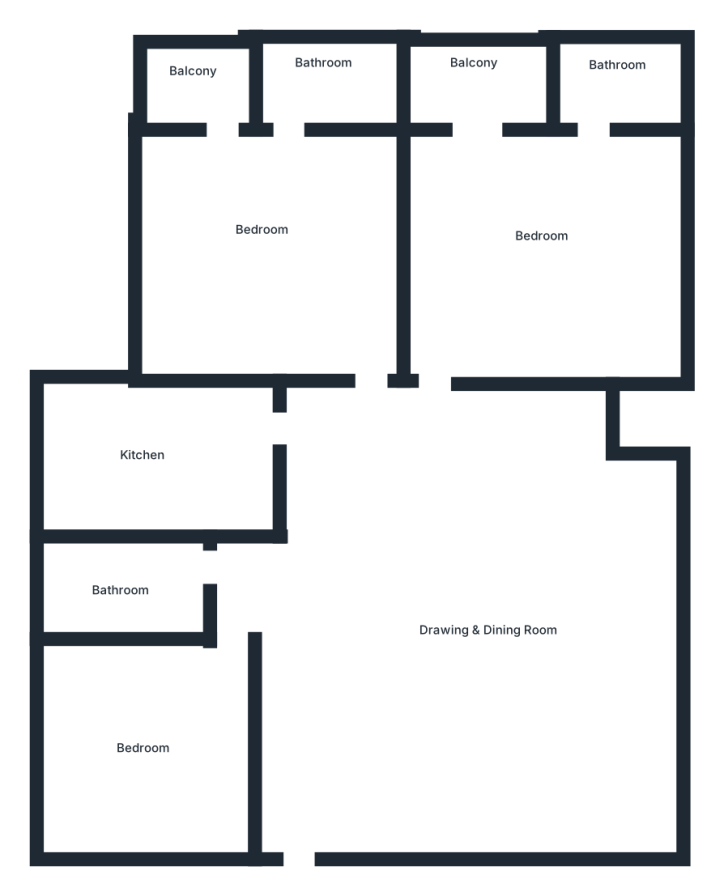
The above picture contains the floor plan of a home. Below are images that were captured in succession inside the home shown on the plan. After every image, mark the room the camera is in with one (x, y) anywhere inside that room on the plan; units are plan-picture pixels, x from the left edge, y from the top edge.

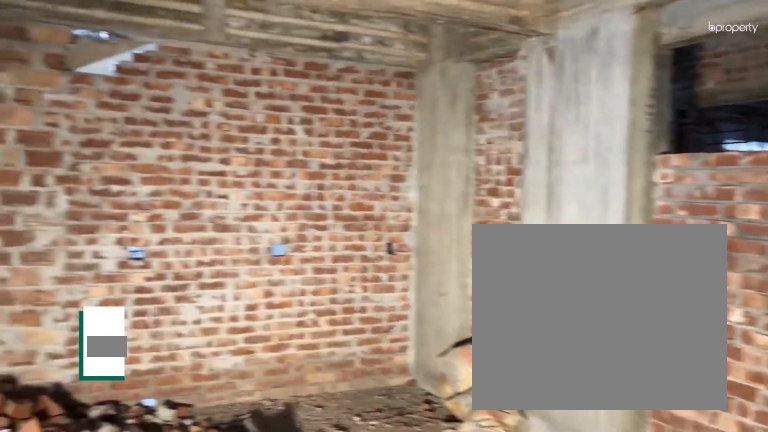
(488, 628)
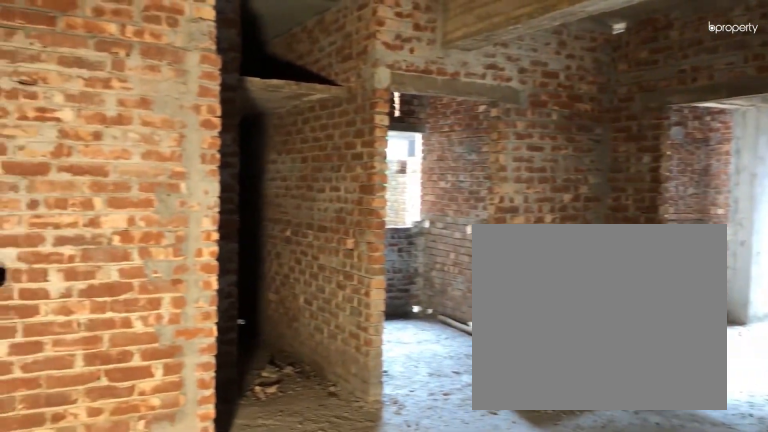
(489, 627)
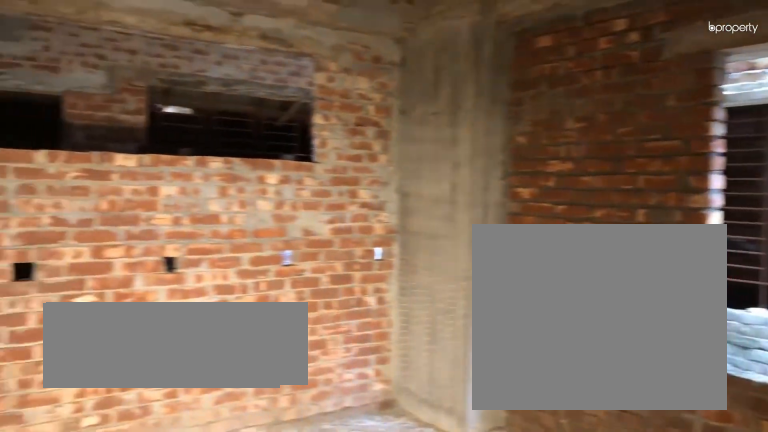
(126, 747)
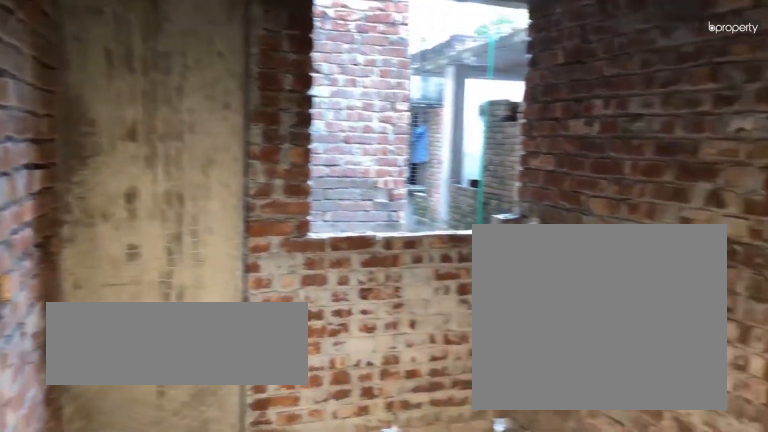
(162, 449)
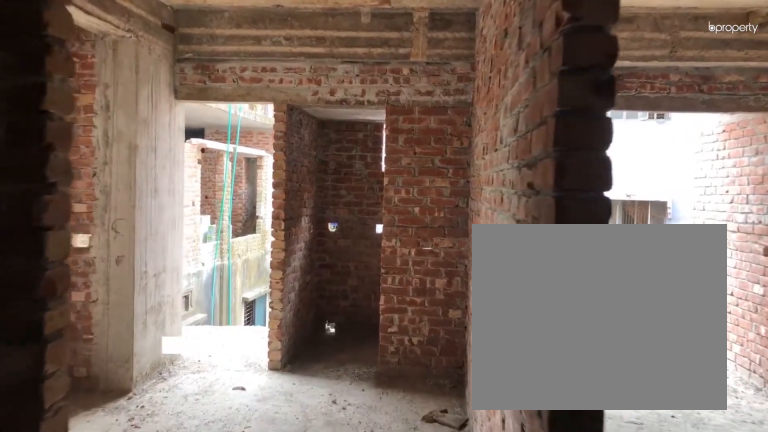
(367, 385)
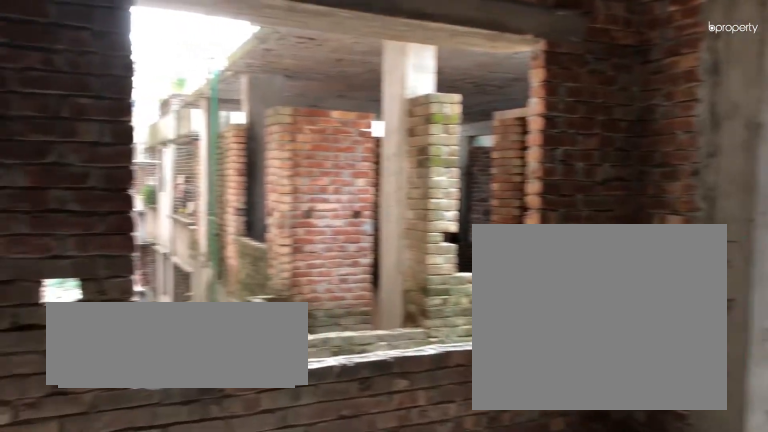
(273, 251)
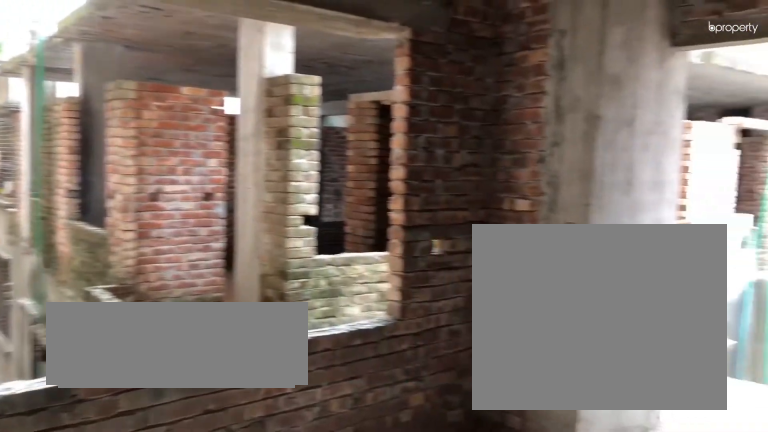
(273, 250)
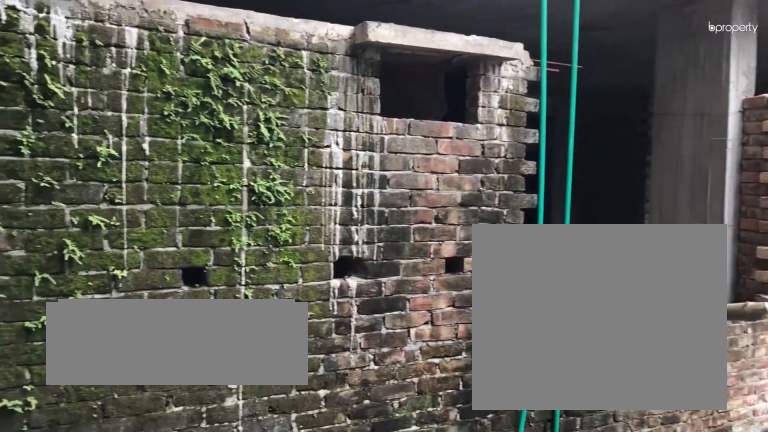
(200, 91)
